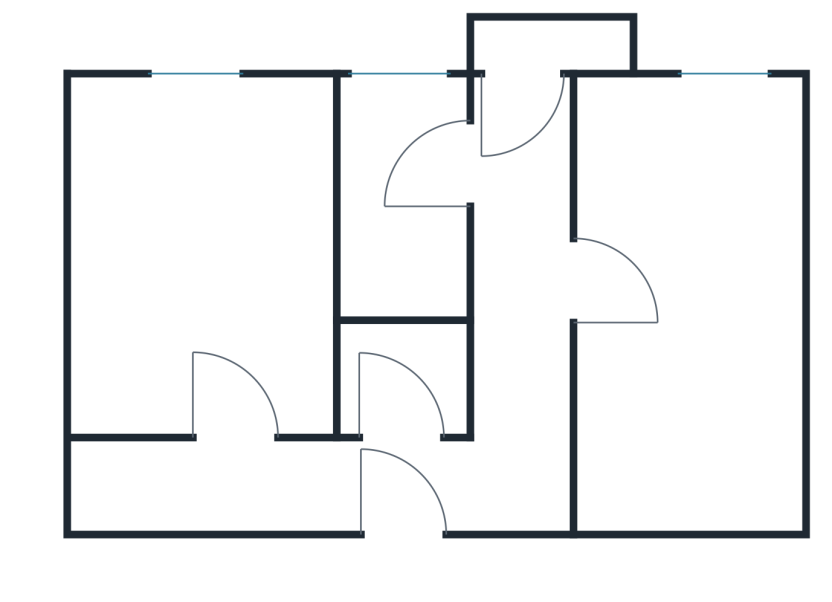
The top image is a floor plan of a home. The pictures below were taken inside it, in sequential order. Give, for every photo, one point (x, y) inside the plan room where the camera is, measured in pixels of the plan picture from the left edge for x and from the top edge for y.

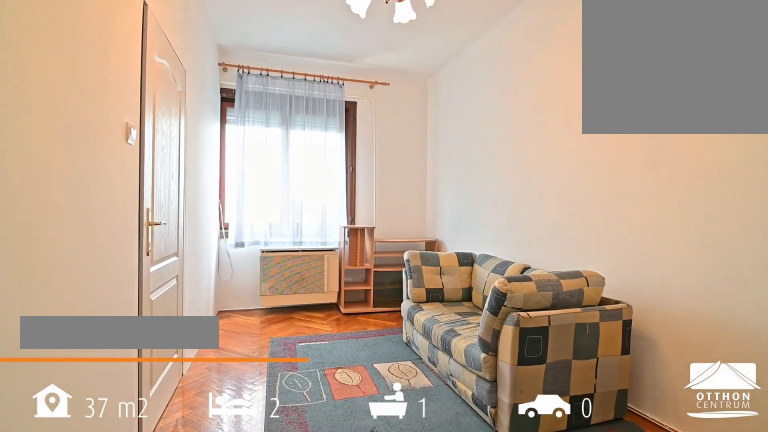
(689, 379)
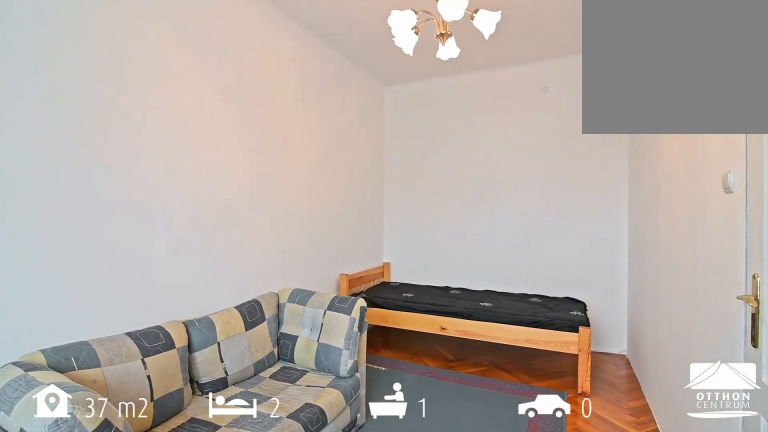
(689, 379)
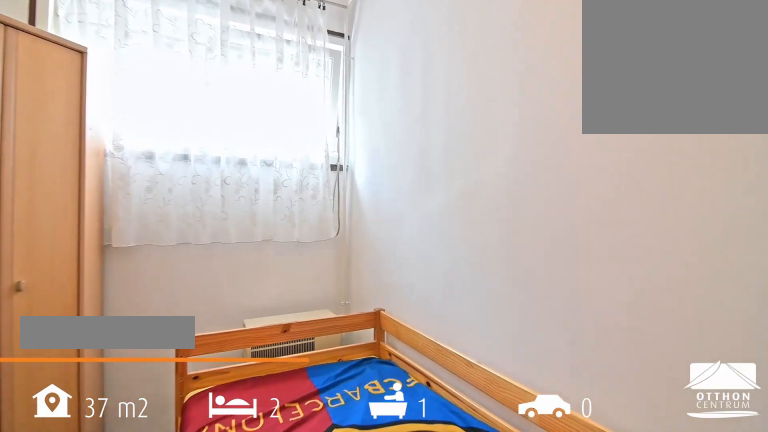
(207, 268)
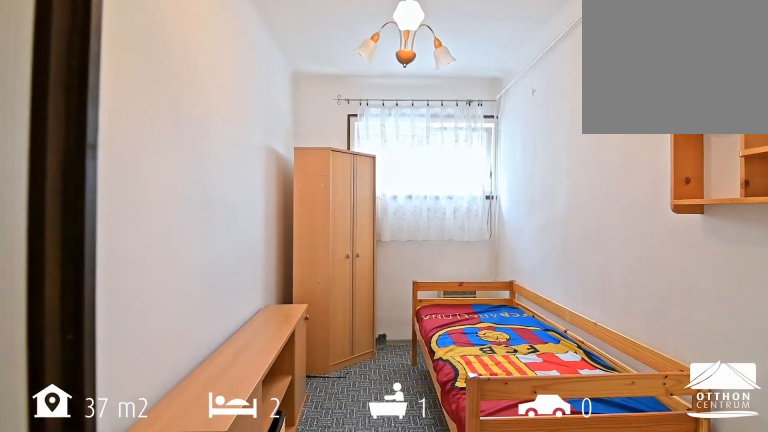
(207, 268)
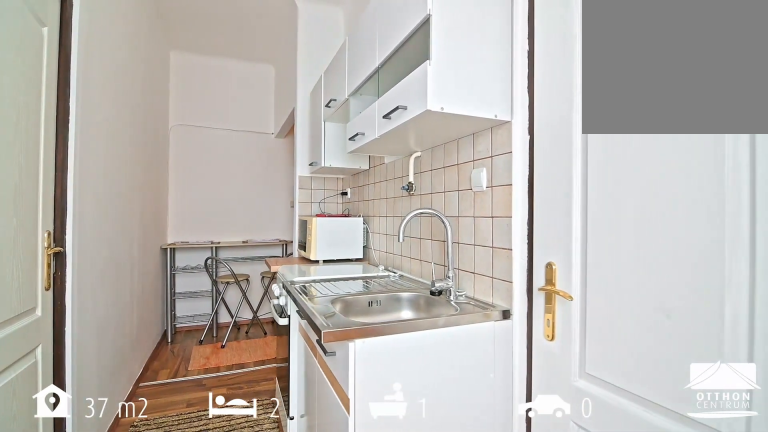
(521, 268)
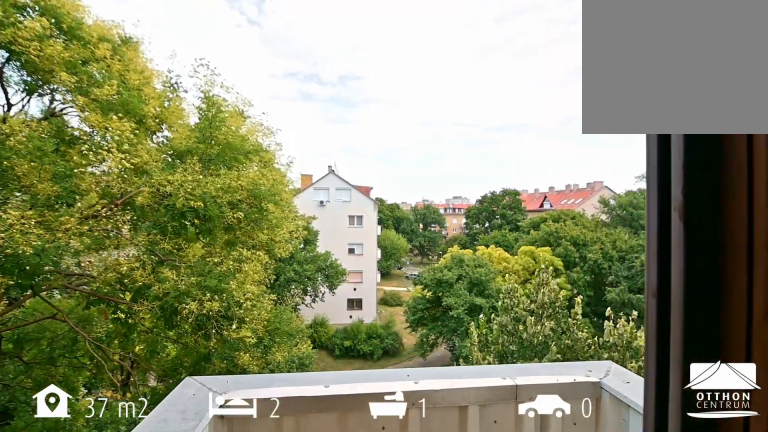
(549, 49)
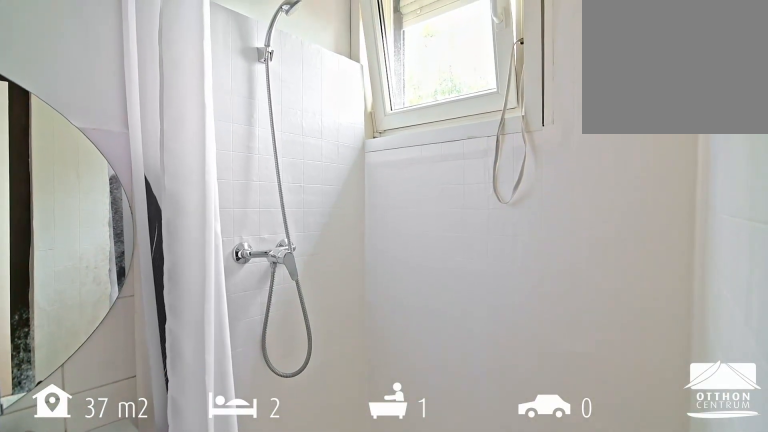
(402, 168)
